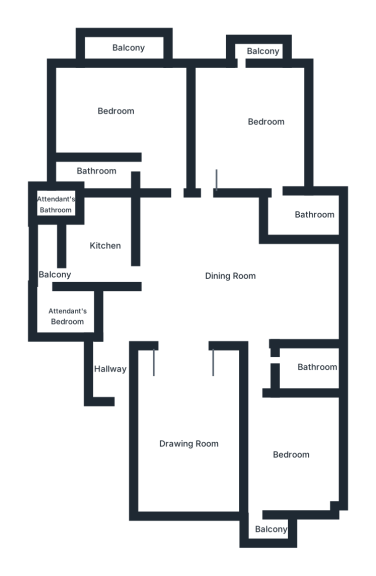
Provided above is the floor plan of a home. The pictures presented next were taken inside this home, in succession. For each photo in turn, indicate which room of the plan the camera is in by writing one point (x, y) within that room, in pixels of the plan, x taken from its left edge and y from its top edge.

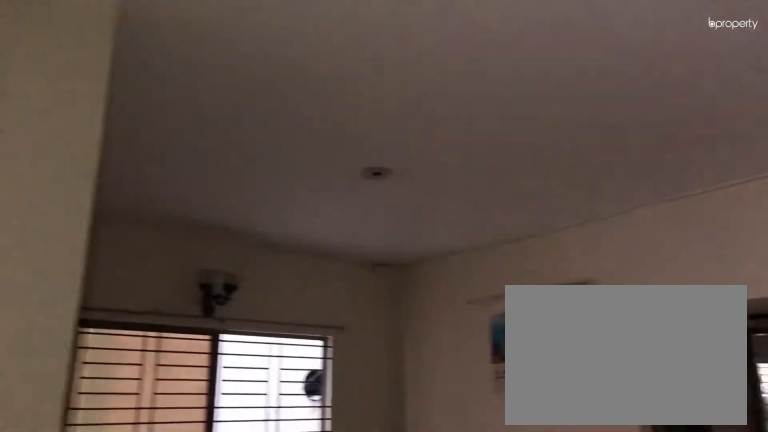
(206, 314)
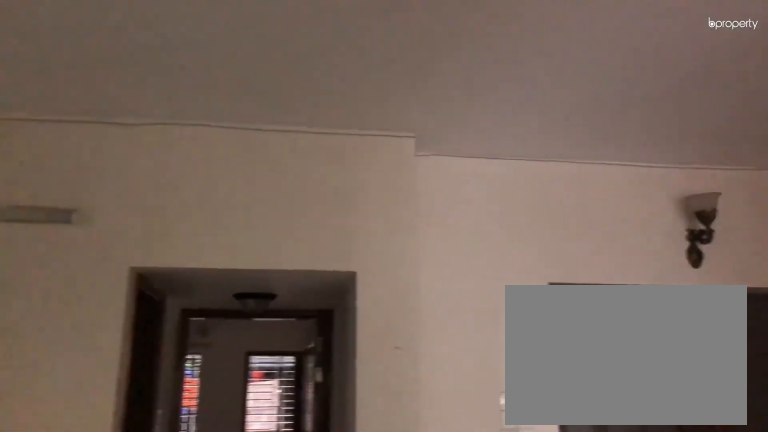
(206, 314)
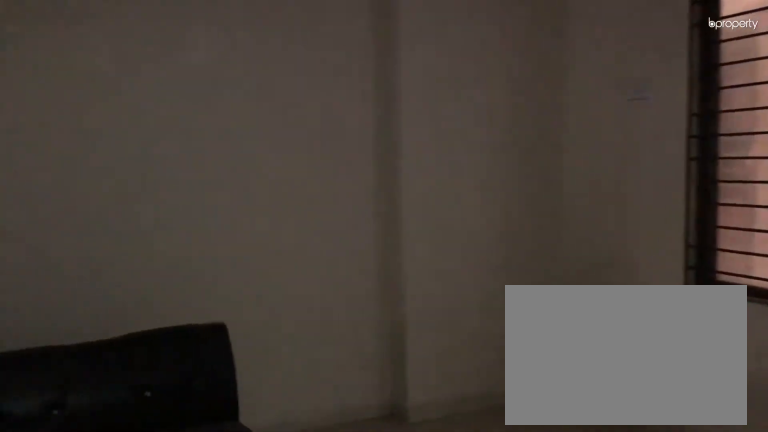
(190, 438)
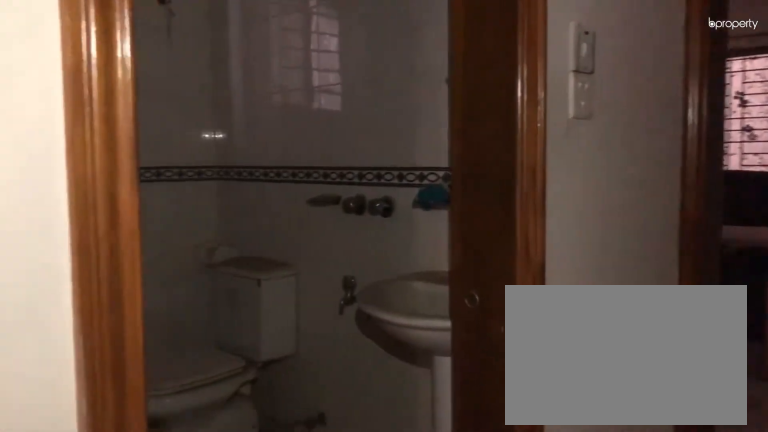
(264, 356)
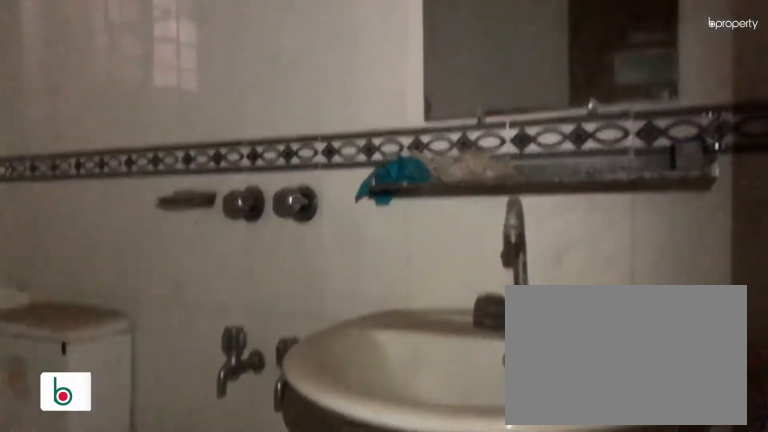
(302, 364)
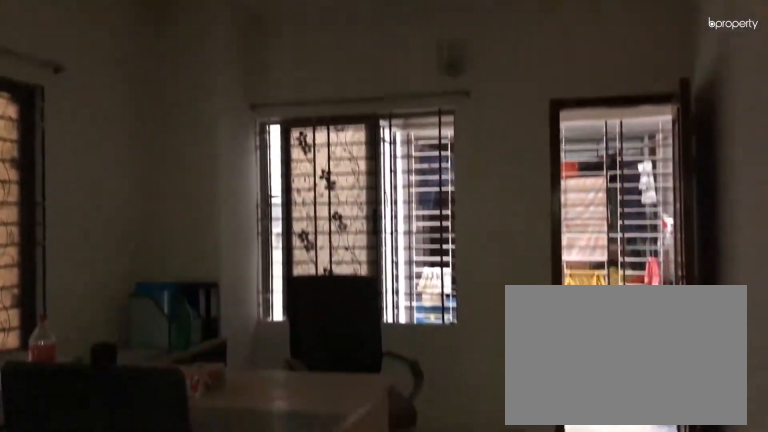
(280, 449)
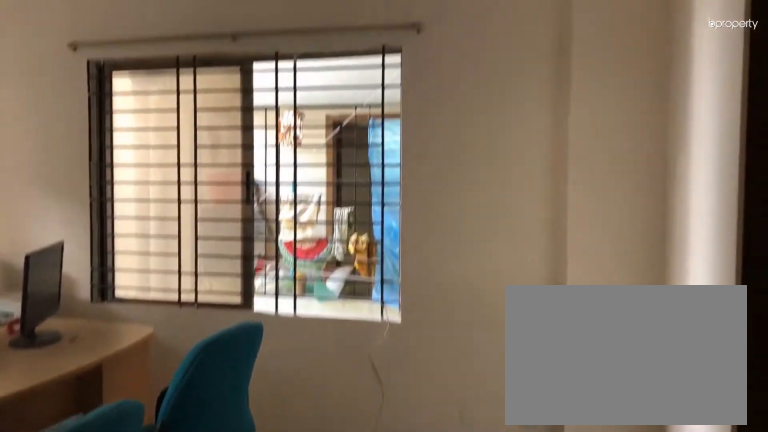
(253, 104)
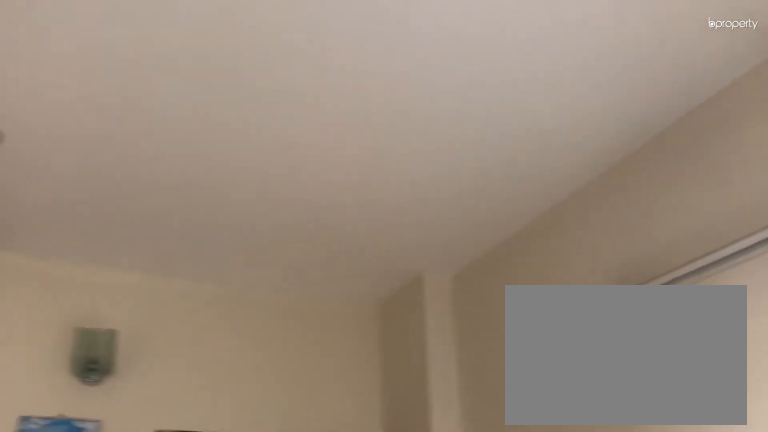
(253, 104)
